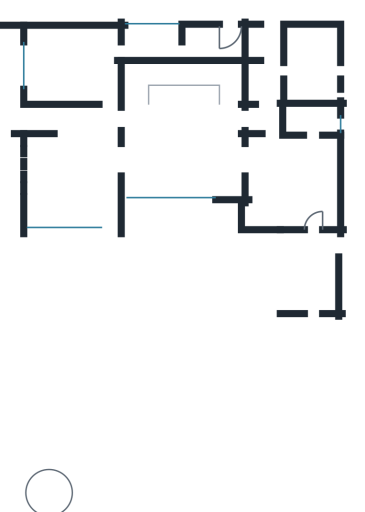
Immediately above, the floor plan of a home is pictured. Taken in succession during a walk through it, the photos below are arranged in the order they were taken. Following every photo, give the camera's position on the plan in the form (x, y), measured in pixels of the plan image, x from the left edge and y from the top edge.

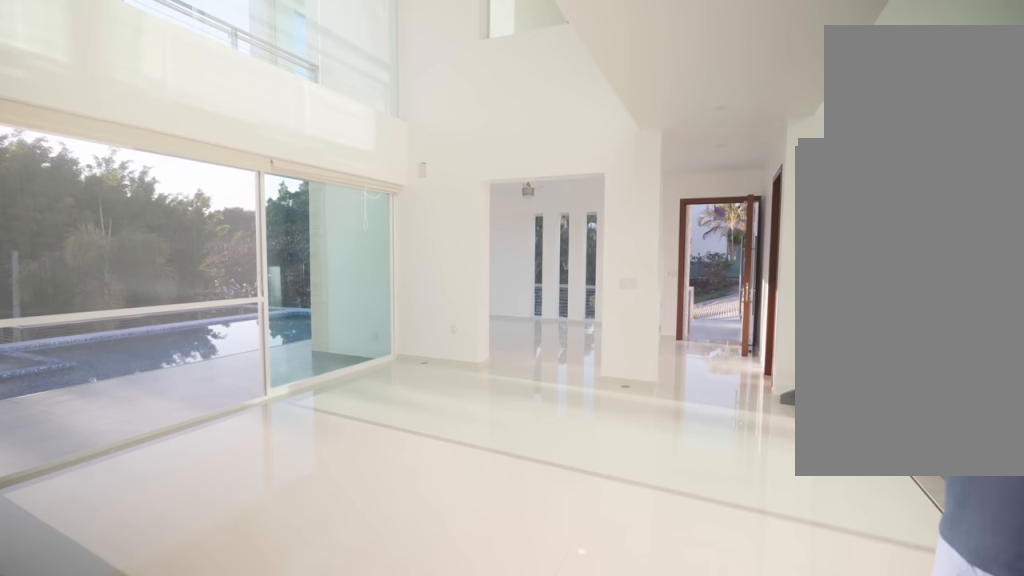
(226, 126)
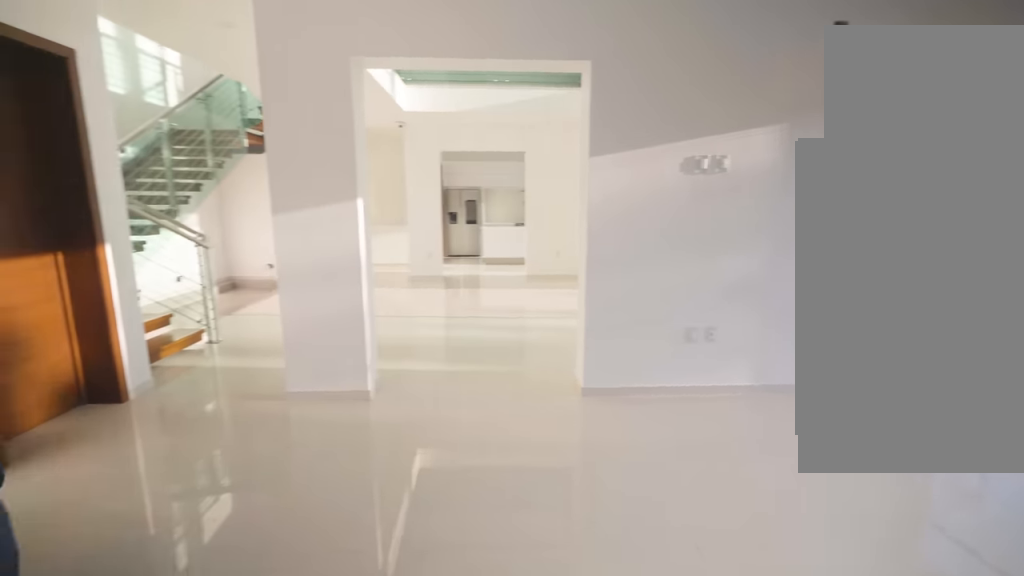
(58, 158)
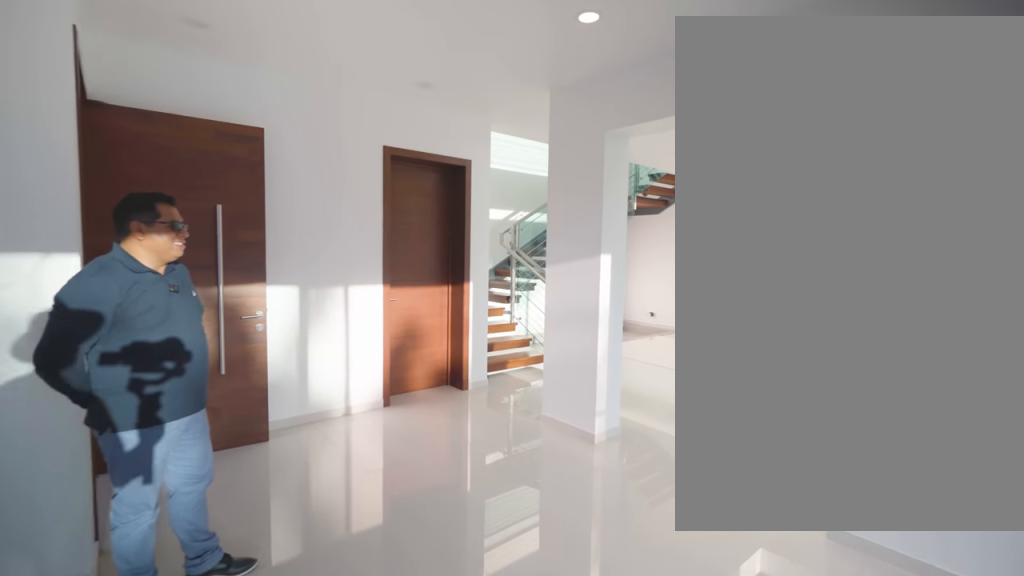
(81, 157)
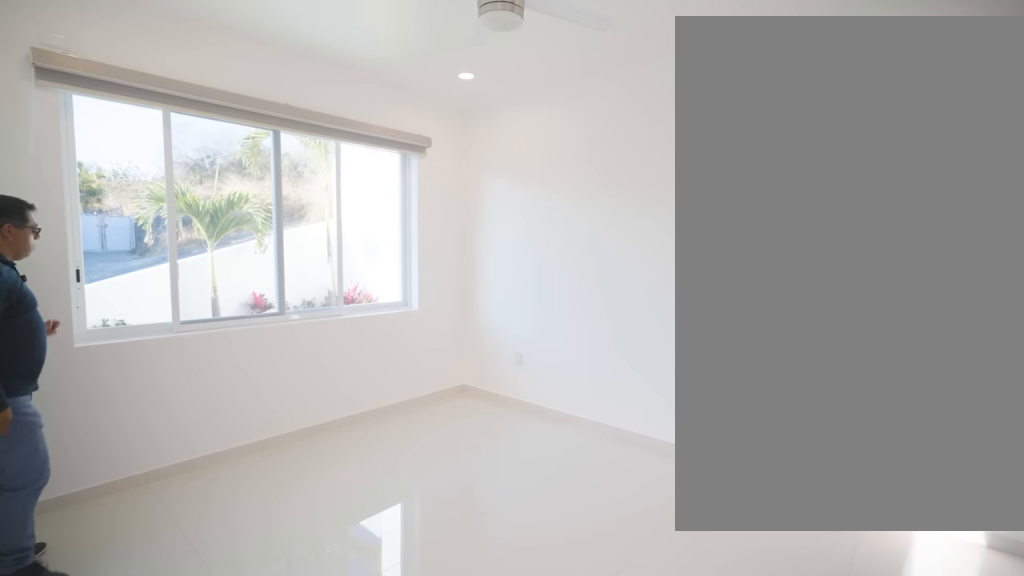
(107, 85)
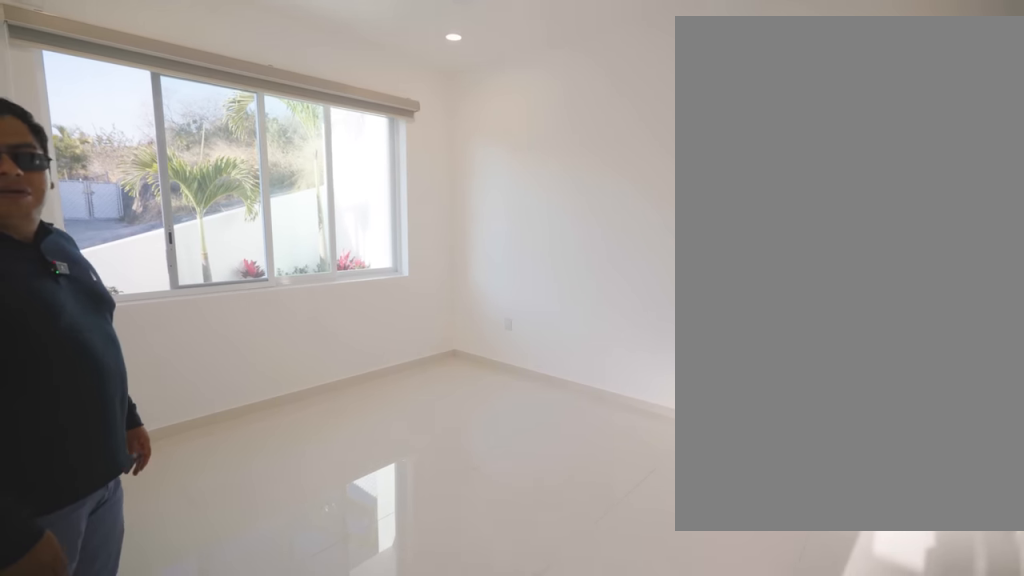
(107, 85)
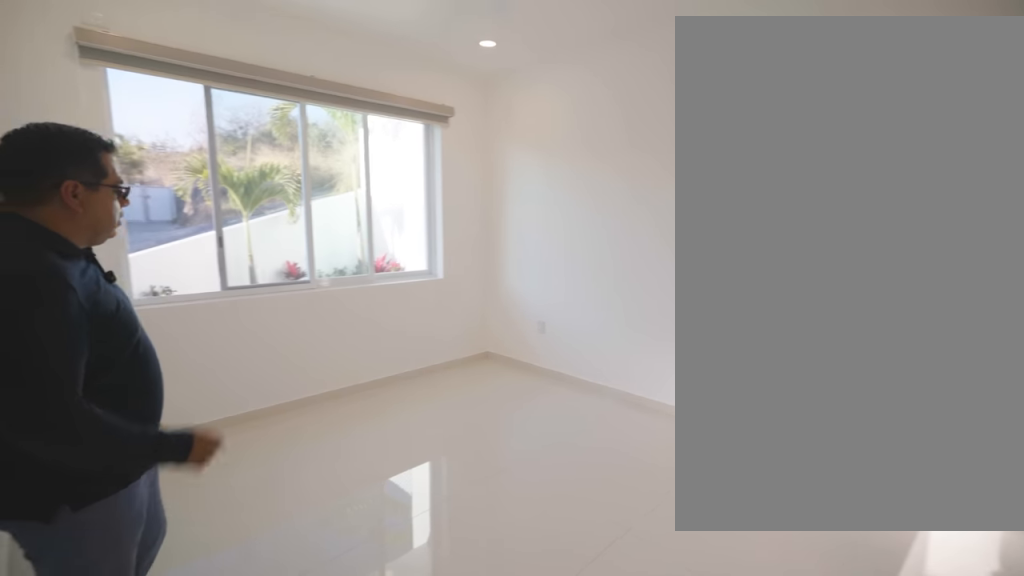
(107, 85)
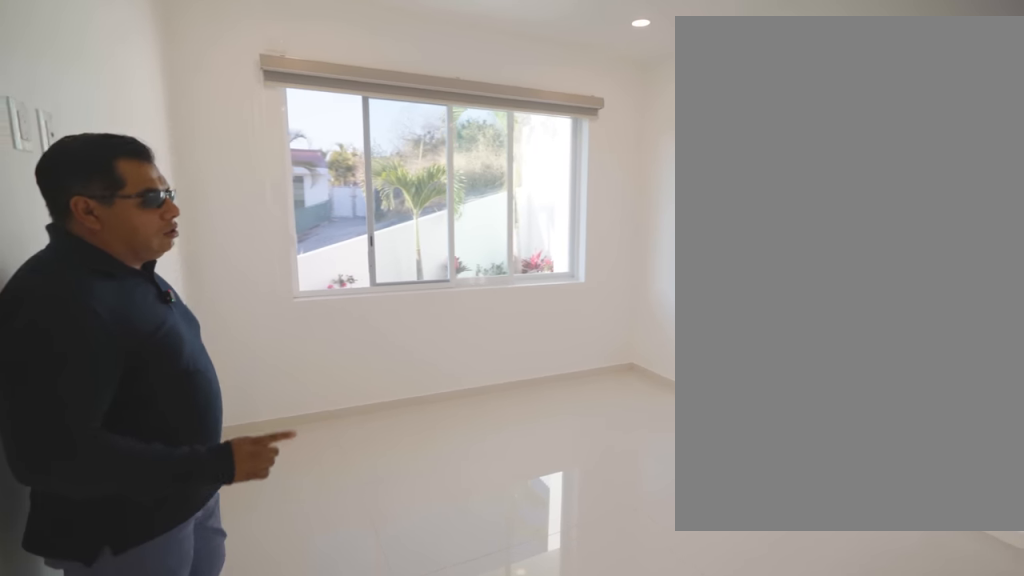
(107, 82)
